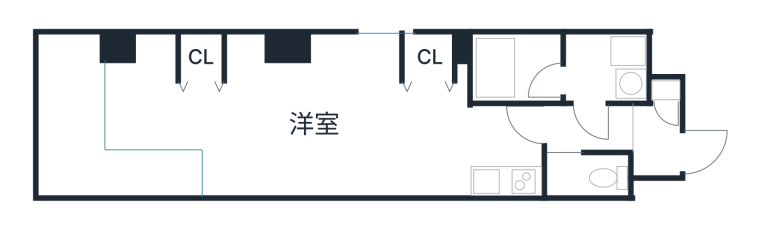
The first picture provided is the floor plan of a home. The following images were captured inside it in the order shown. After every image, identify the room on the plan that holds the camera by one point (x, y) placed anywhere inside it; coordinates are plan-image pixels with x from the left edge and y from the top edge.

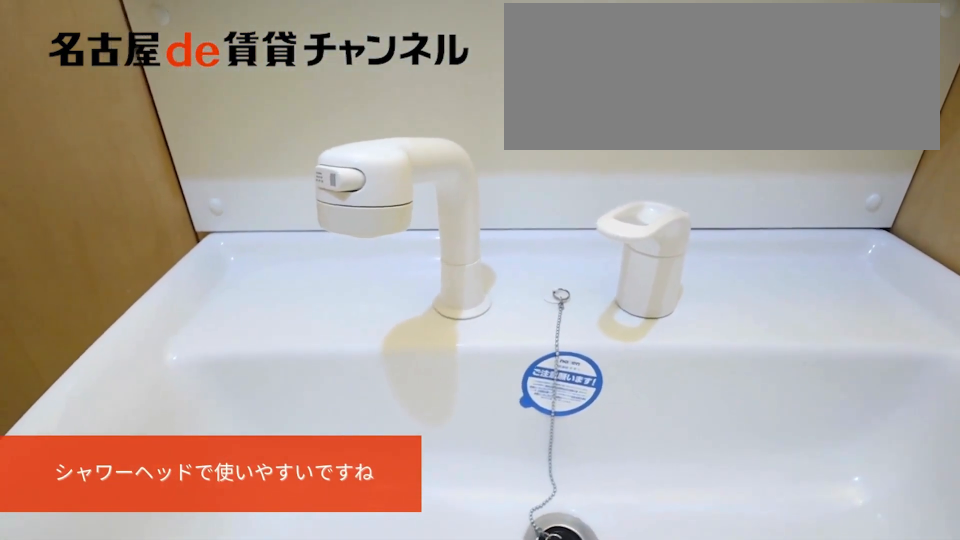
(606, 69)
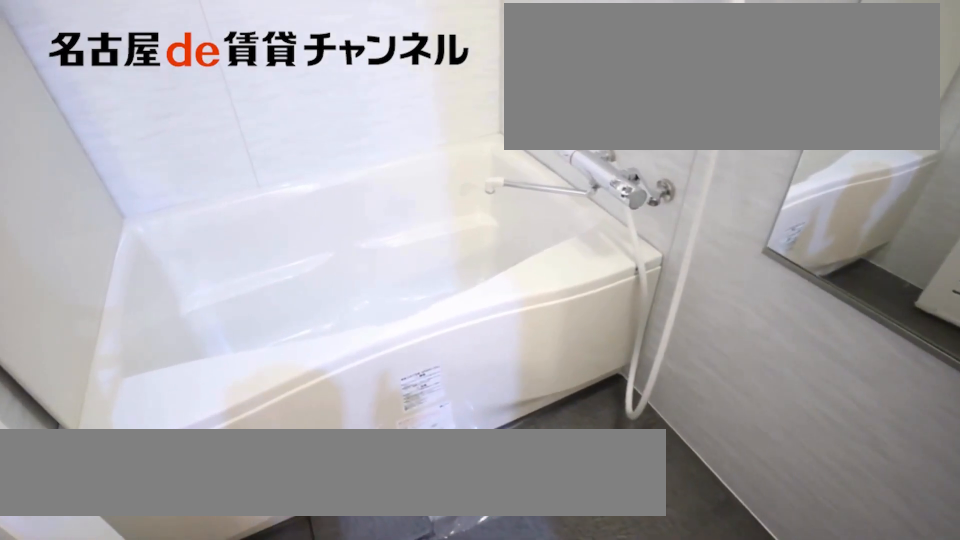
(517, 69)
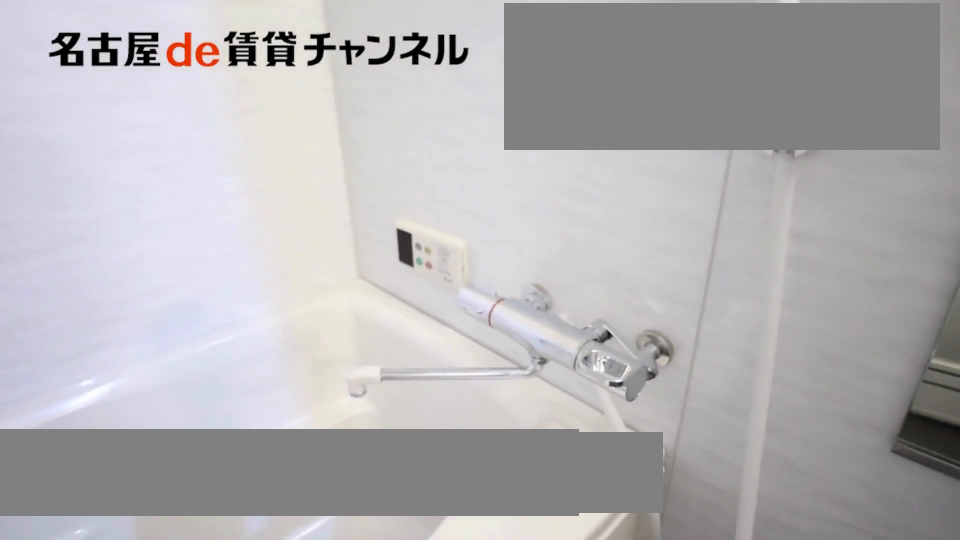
(517, 69)
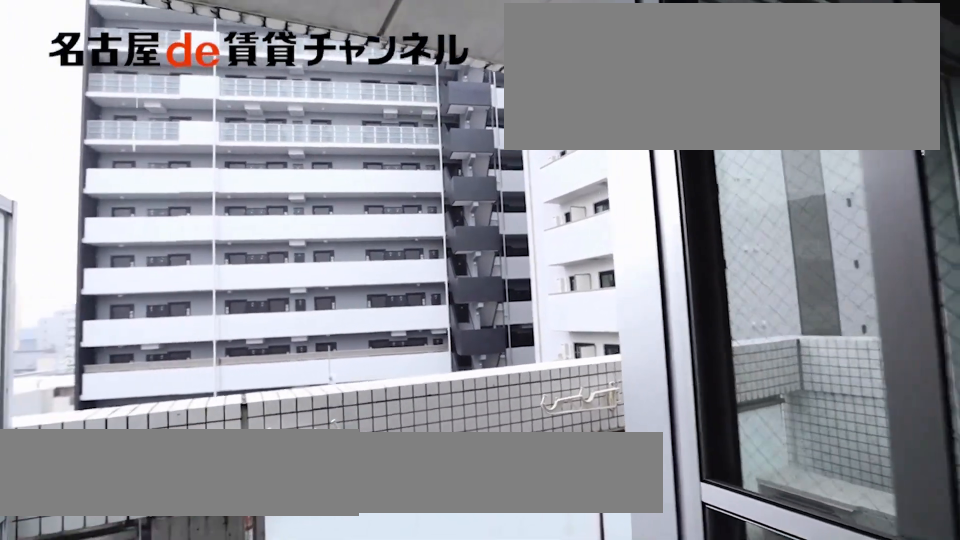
(101, 135)
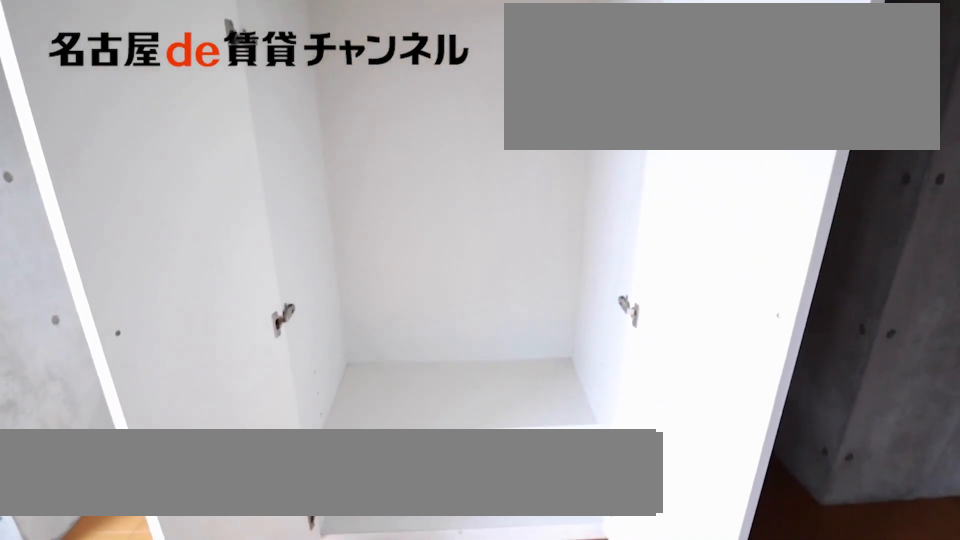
(198, 57)
